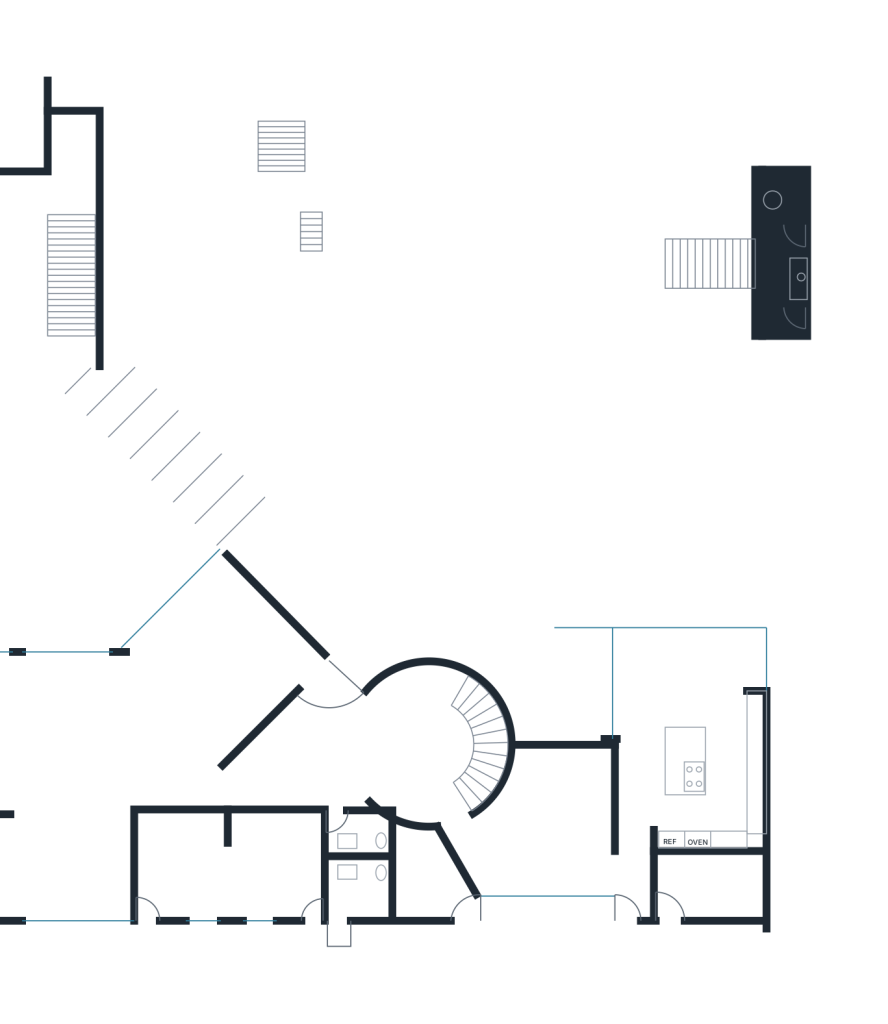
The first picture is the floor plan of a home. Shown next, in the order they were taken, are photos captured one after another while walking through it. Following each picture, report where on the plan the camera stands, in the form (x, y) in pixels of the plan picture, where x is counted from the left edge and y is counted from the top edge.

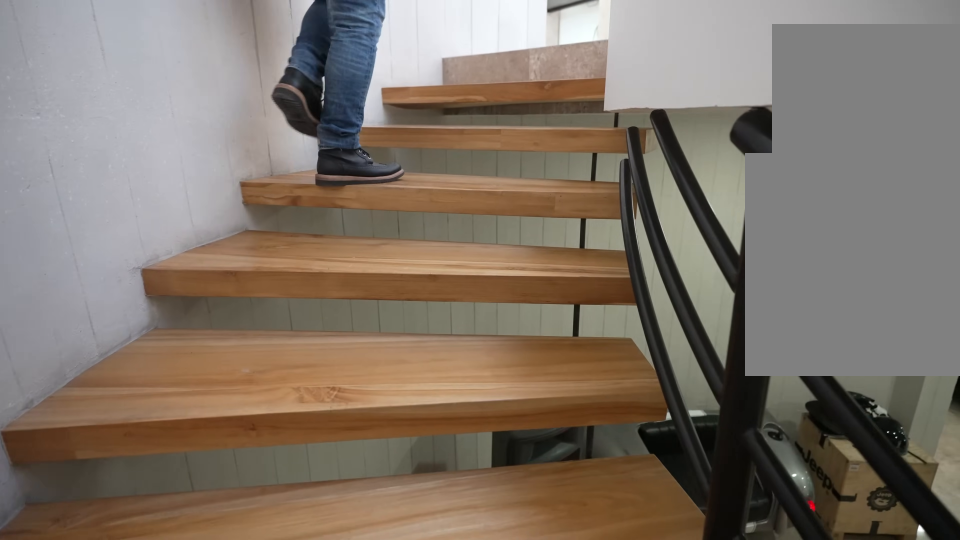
(480, 785)
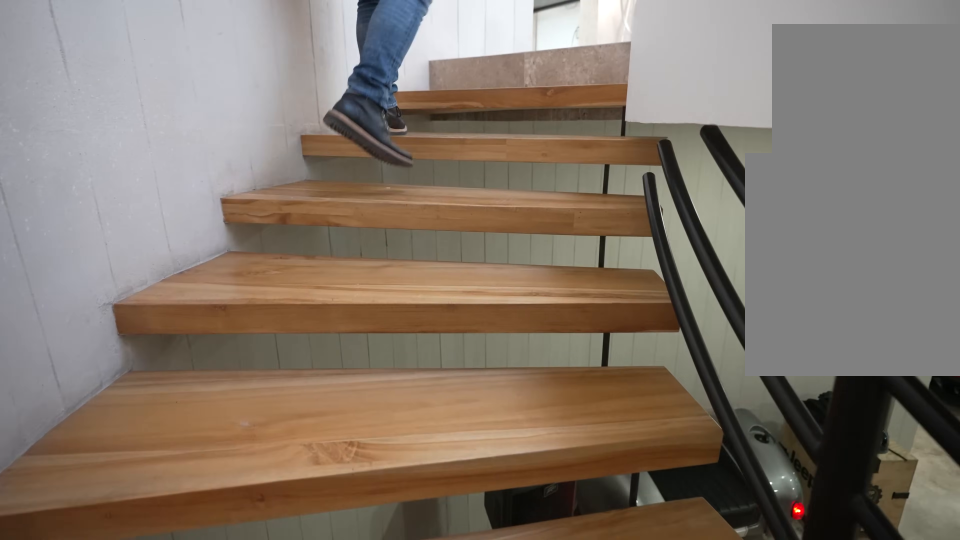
(479, 785)
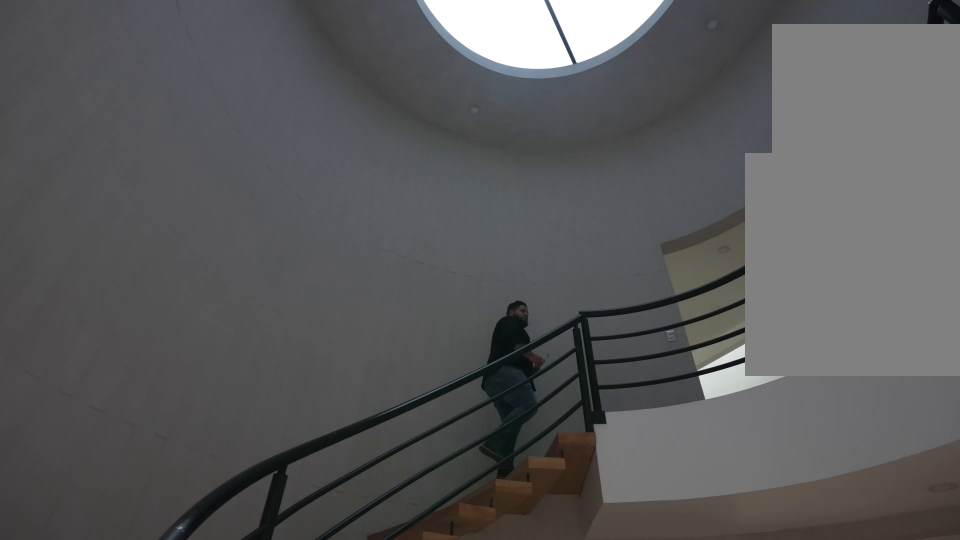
(392, 757)
